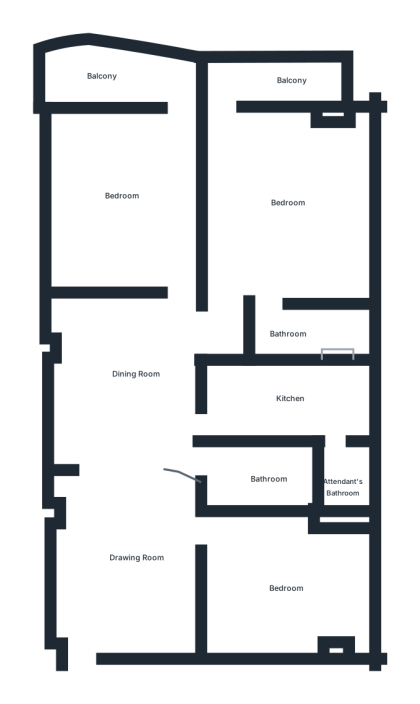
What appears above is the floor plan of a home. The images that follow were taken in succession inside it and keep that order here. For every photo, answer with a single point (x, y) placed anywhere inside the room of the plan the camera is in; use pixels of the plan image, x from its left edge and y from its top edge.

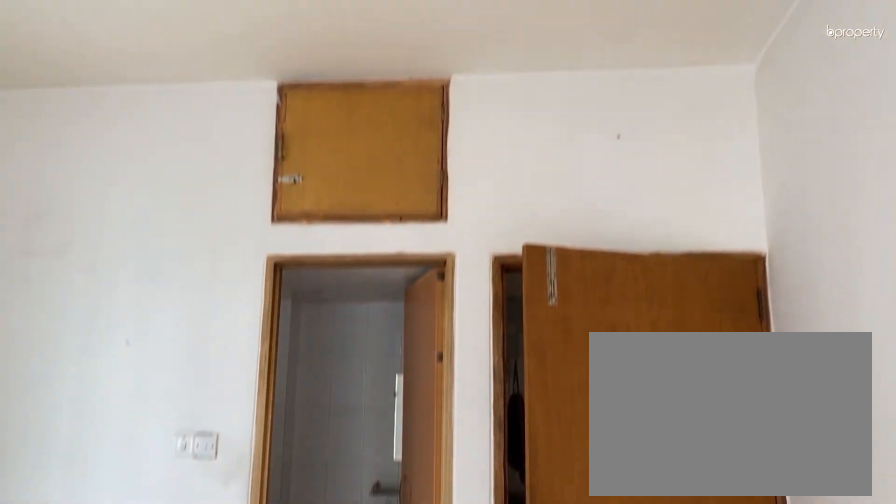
(278, 210)
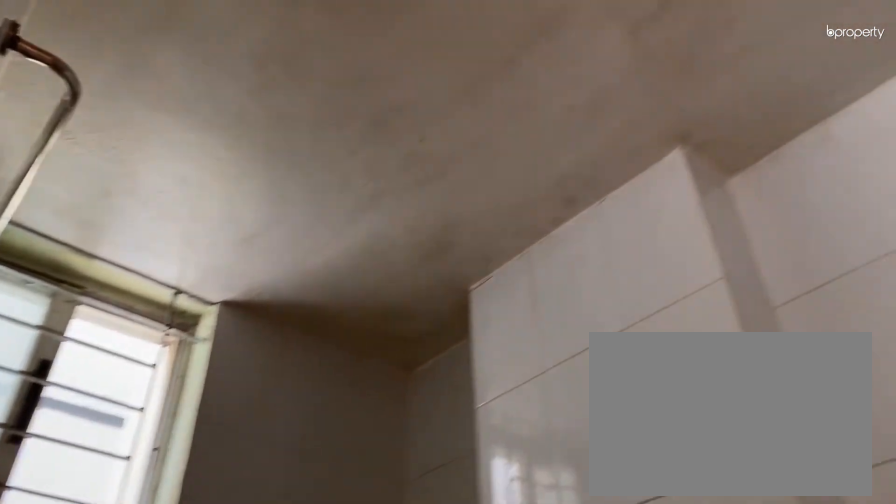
(302, 334)
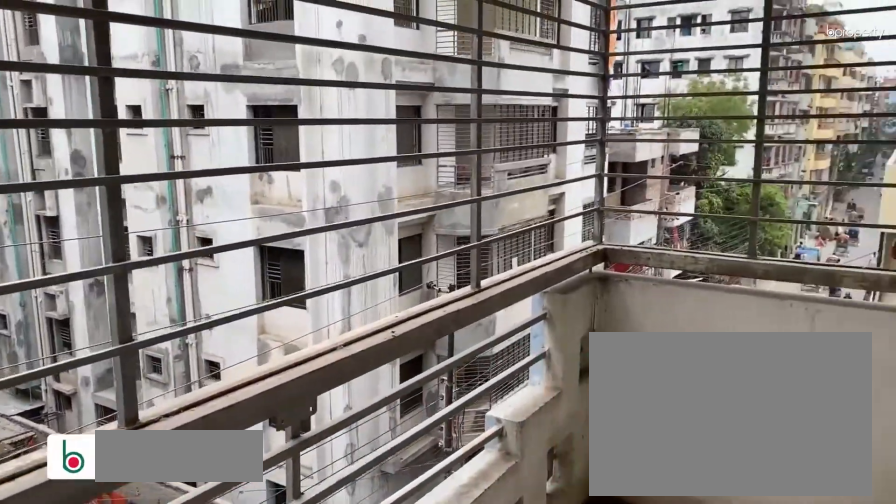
(288, 86)
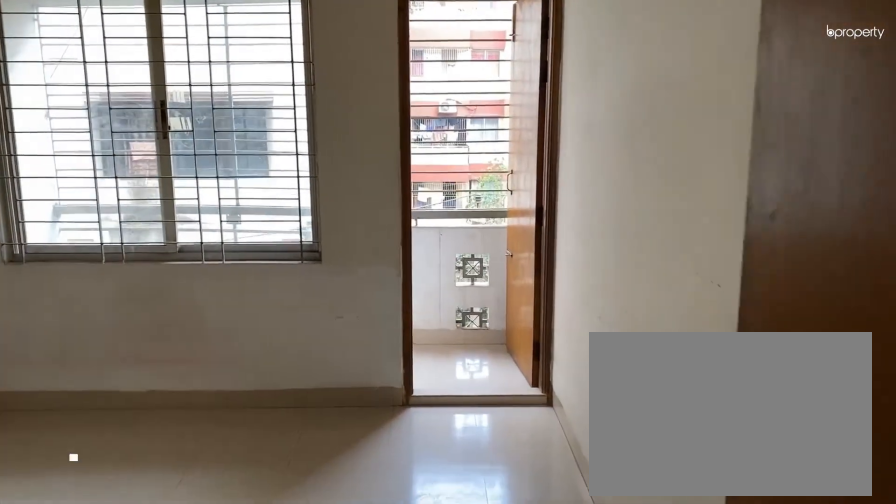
(124, 188)
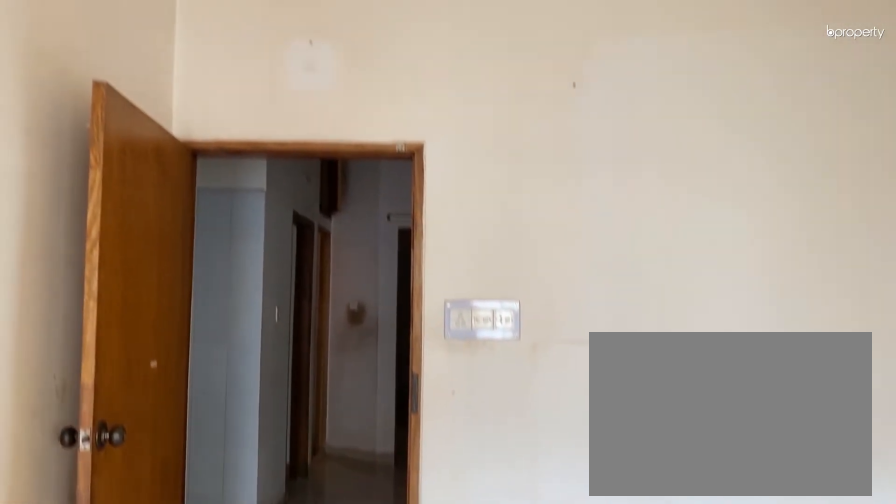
(124, 186)
